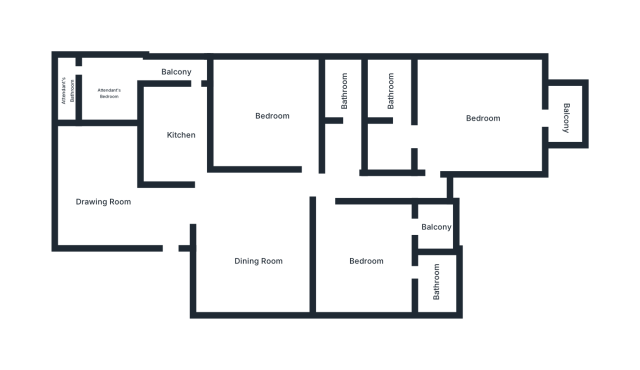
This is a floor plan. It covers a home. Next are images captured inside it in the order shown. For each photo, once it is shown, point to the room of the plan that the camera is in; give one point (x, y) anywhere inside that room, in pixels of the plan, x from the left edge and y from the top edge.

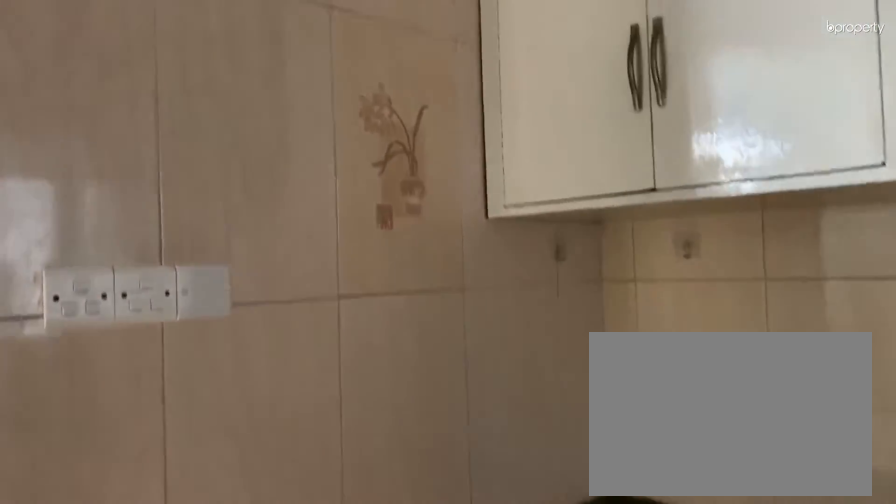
(181, 134)
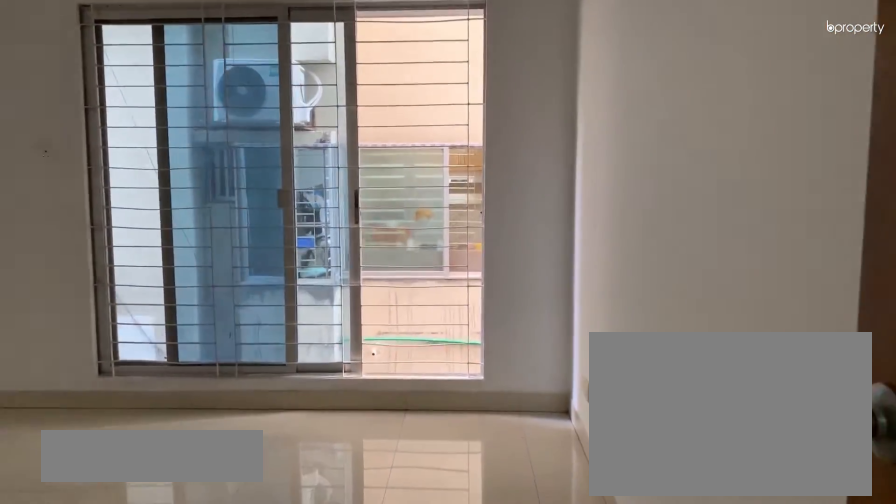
(273, 116)
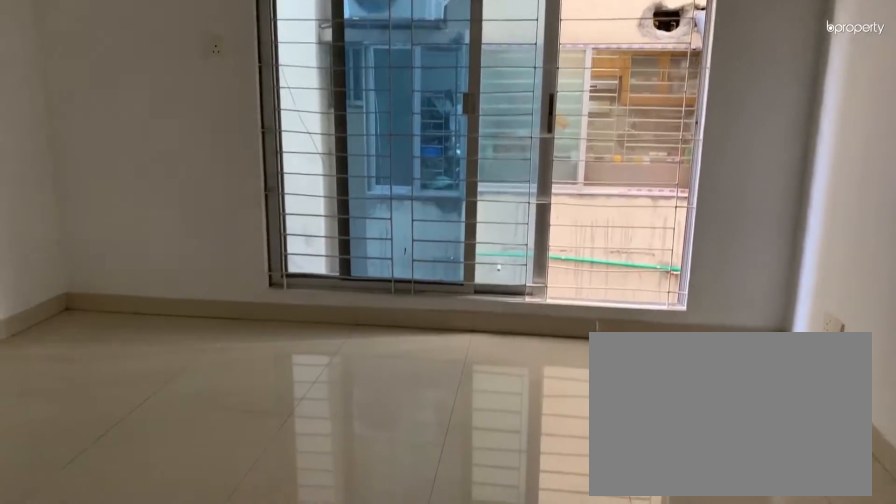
(273, 115)
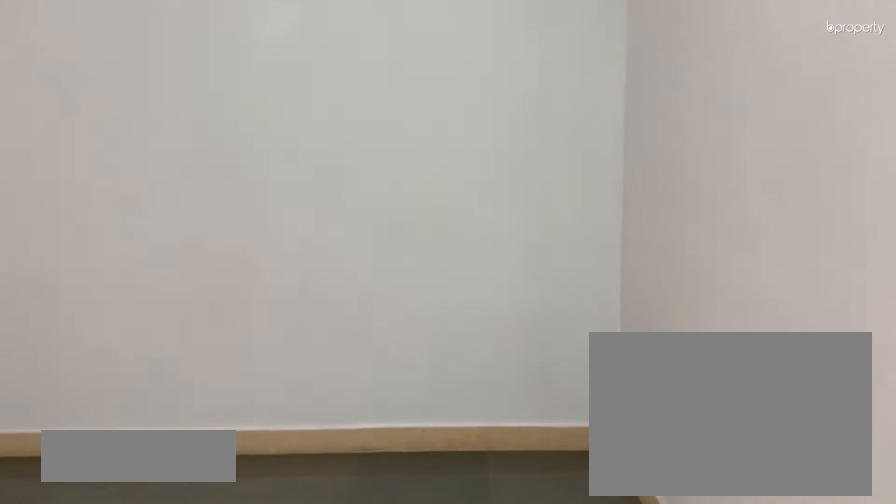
(367, 261)
